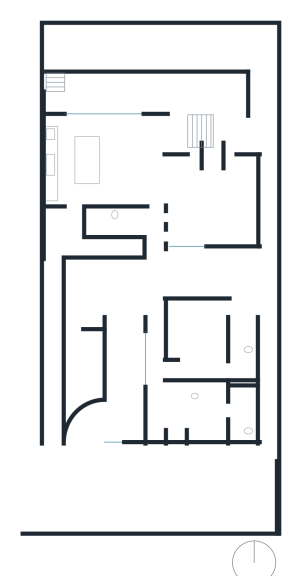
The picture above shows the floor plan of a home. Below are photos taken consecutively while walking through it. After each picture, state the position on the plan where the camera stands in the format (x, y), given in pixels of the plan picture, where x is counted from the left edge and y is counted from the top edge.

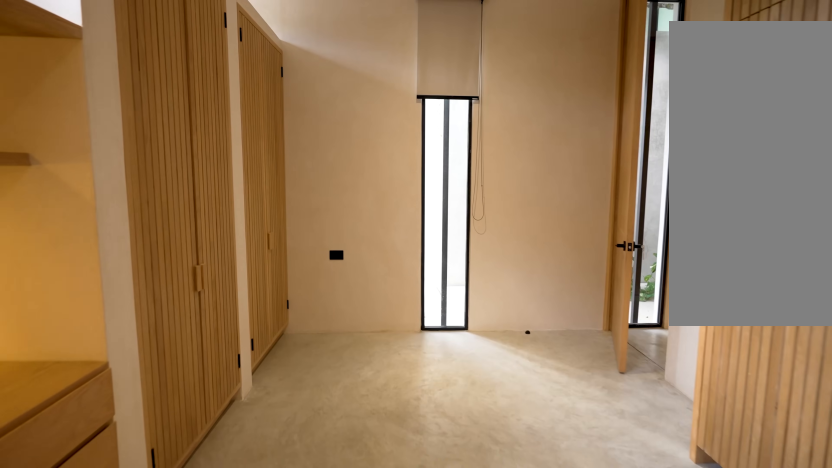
(156, 402)
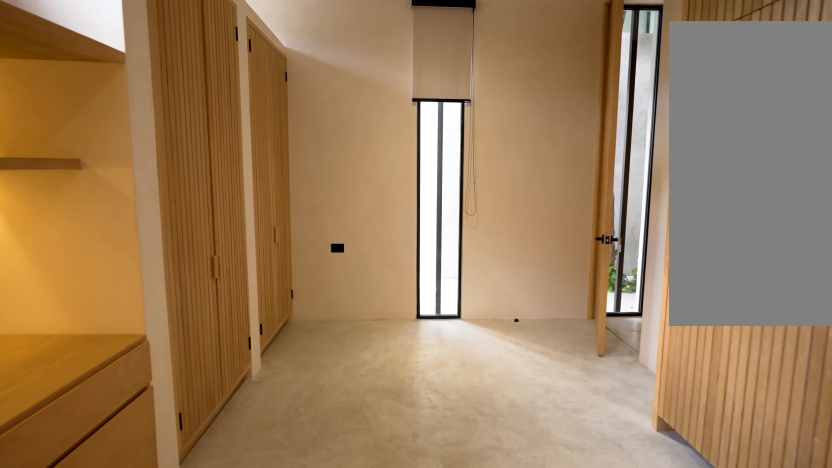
(155, 406)
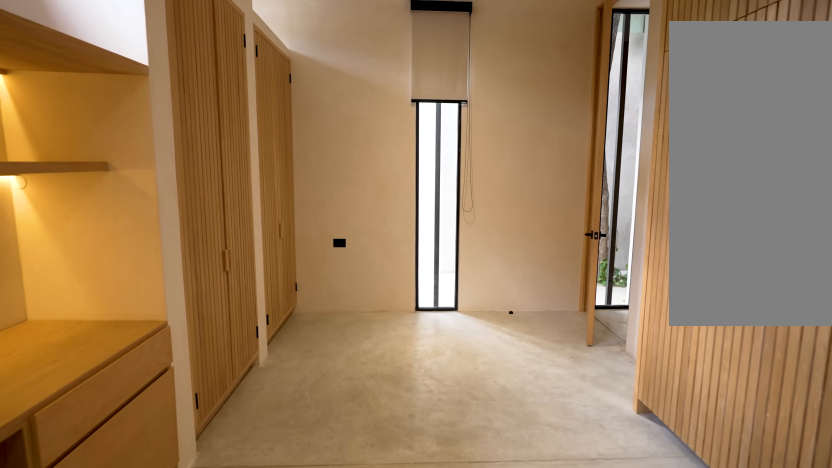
(156, 406)
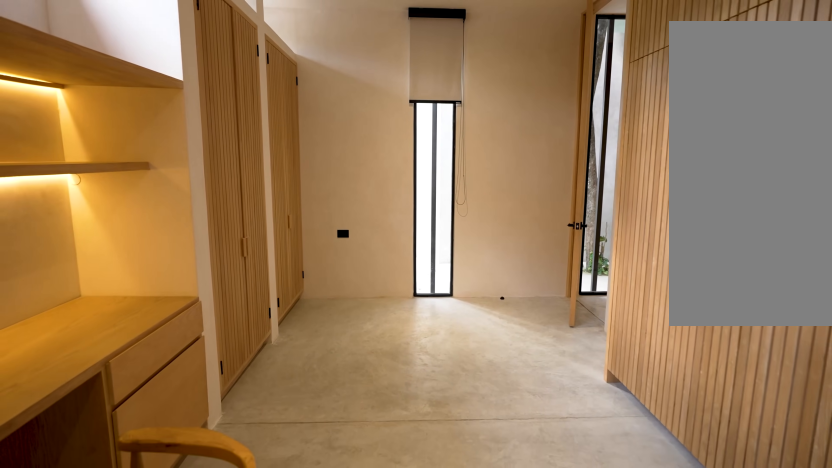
(156, 407)
